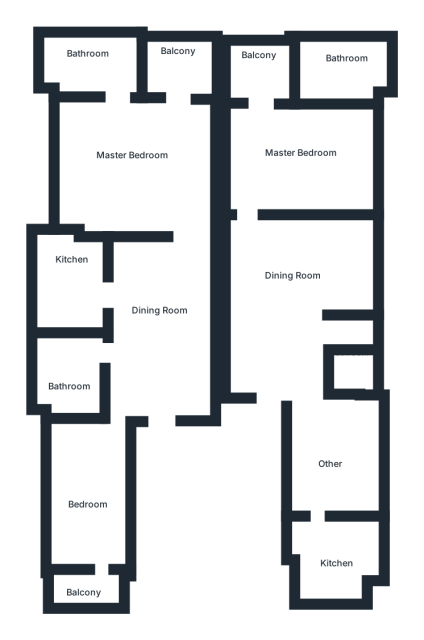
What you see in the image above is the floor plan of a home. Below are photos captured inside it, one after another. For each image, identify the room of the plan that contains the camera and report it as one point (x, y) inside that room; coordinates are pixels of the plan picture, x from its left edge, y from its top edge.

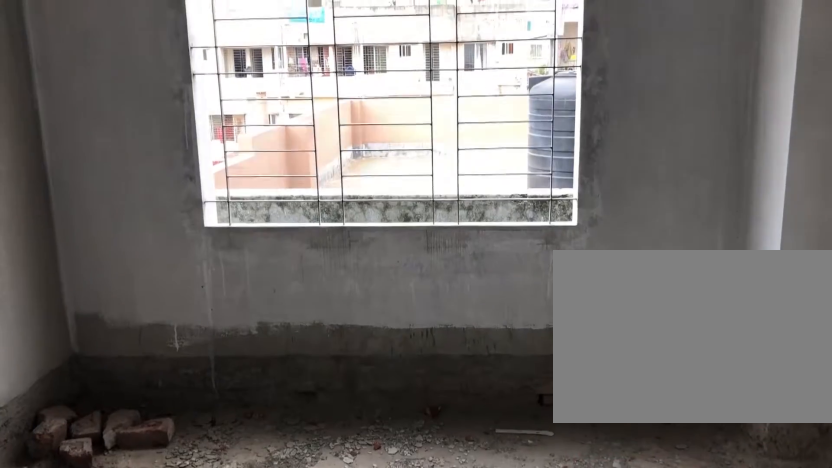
(284, 155)
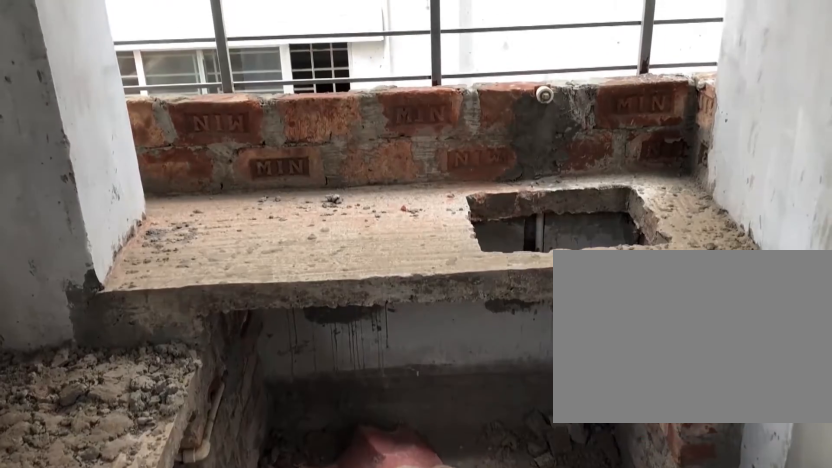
(335, 558)
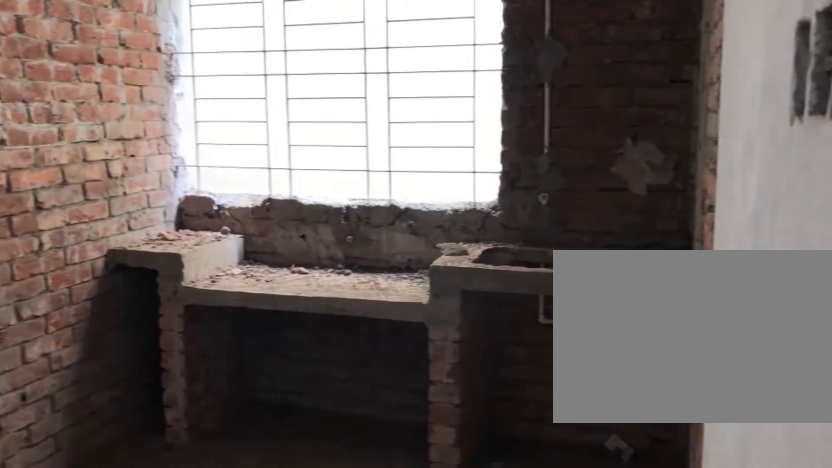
(145, 301)
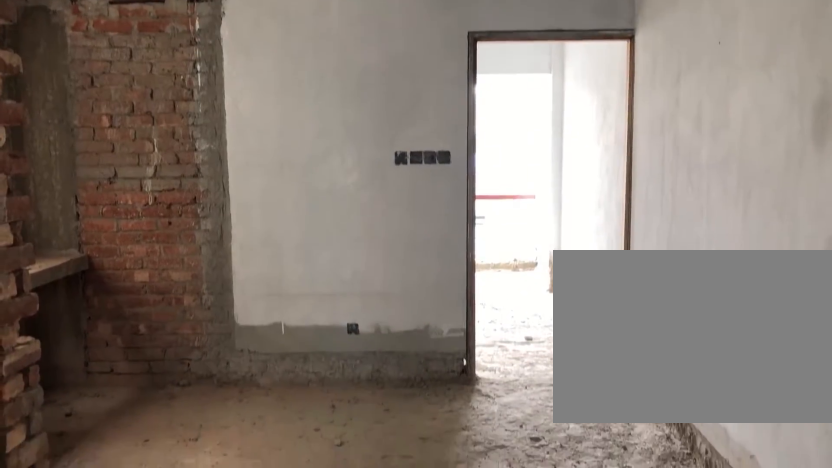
(97, 289)
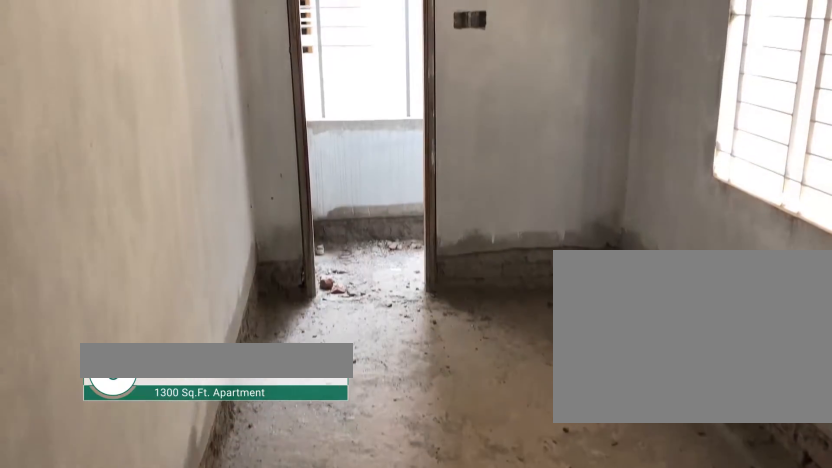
(91, 495)
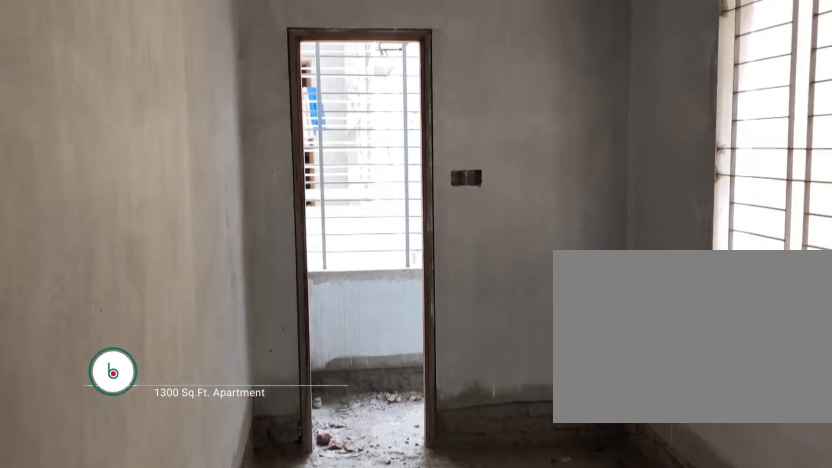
(91, 495)
